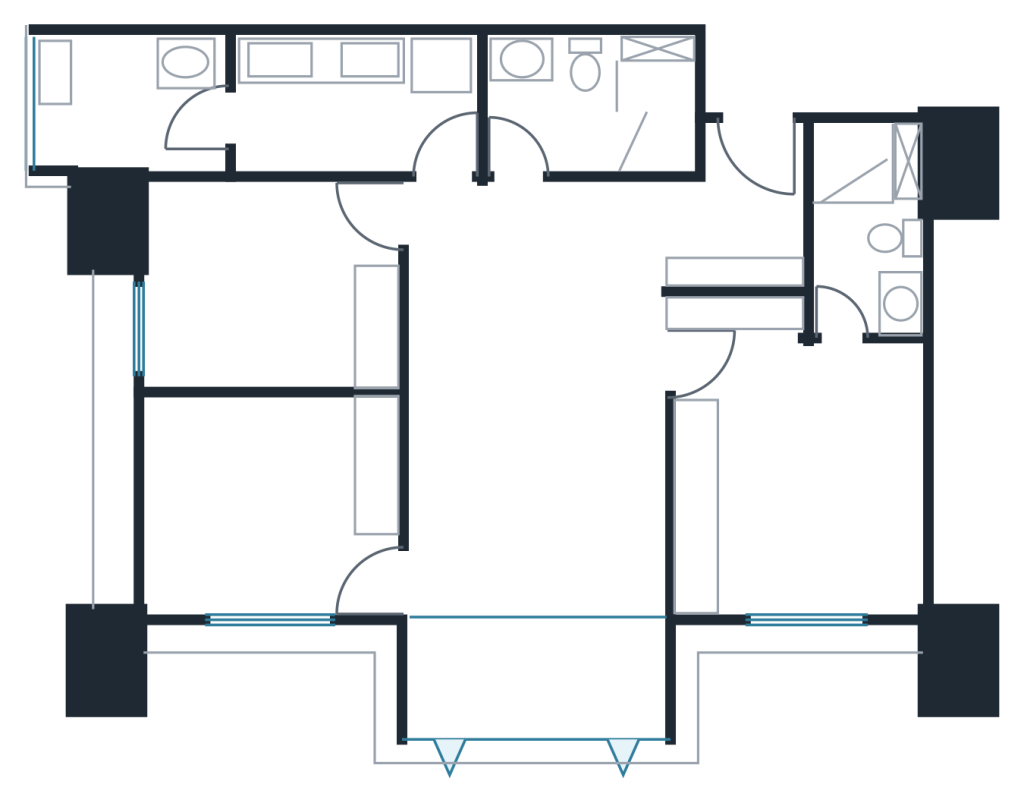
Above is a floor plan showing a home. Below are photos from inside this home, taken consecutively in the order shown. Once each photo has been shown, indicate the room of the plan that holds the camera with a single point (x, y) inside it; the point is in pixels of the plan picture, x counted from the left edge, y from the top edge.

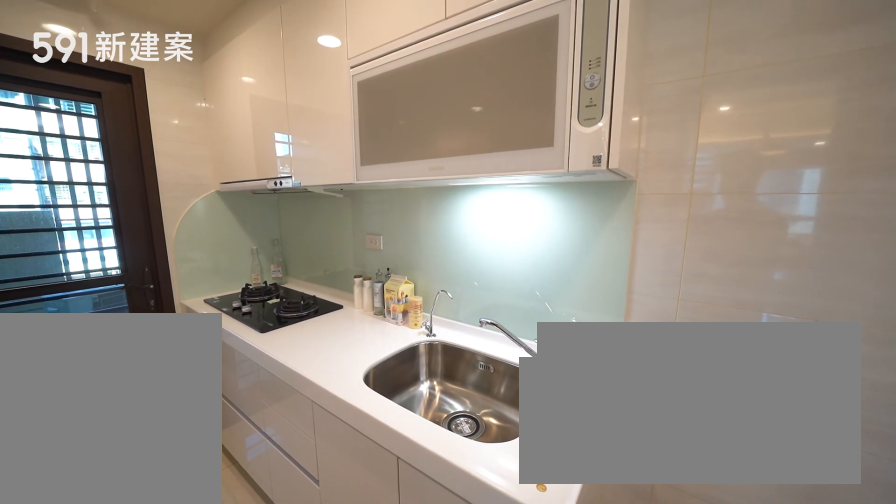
(351, 107)
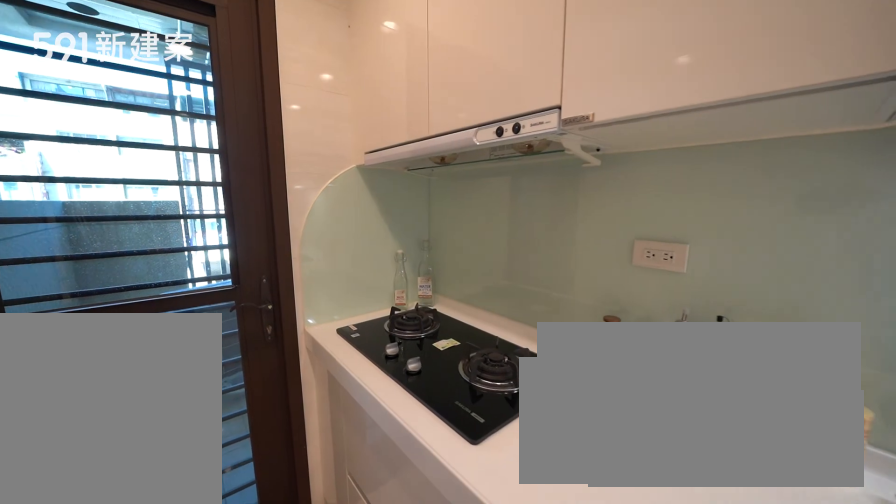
(351, 107)
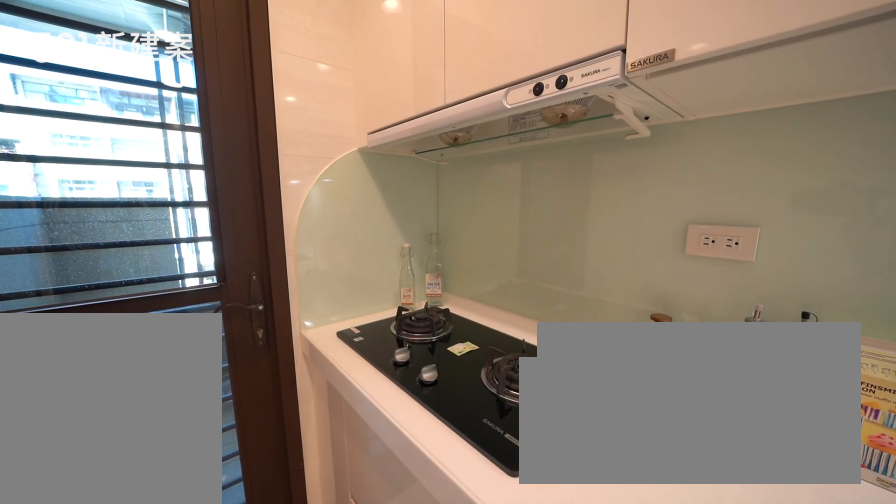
(351, 107)
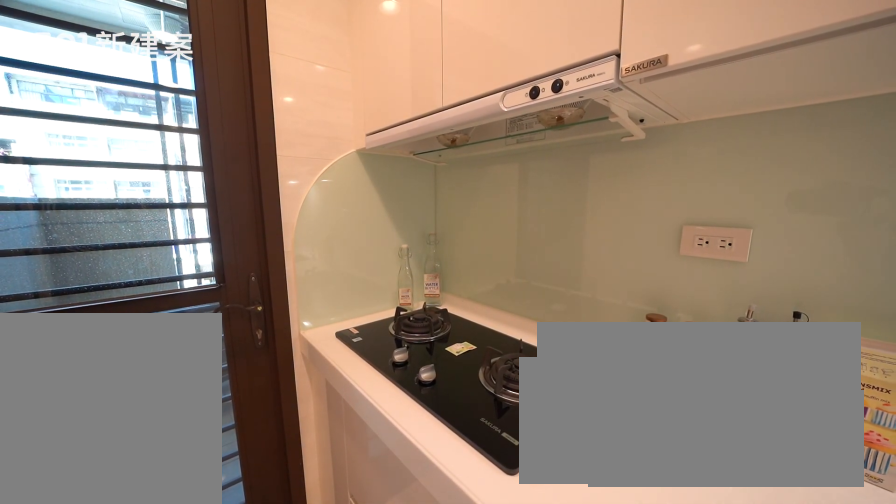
(351, 107)
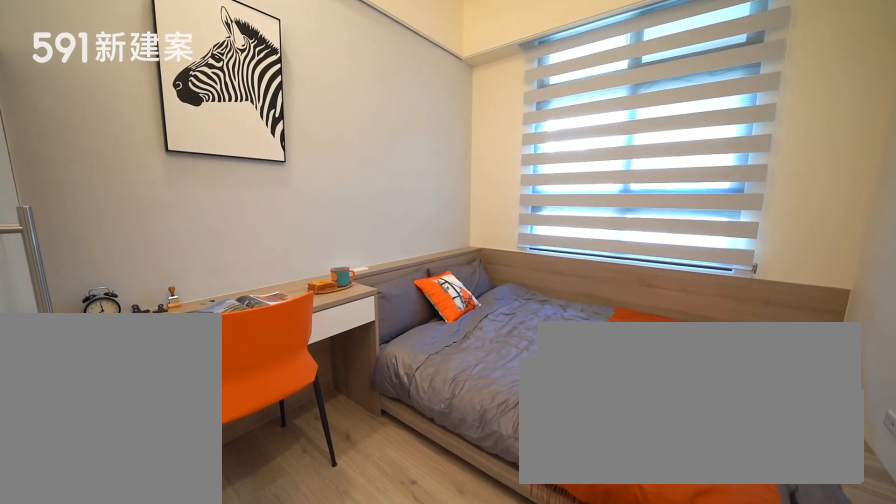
(267, 287)
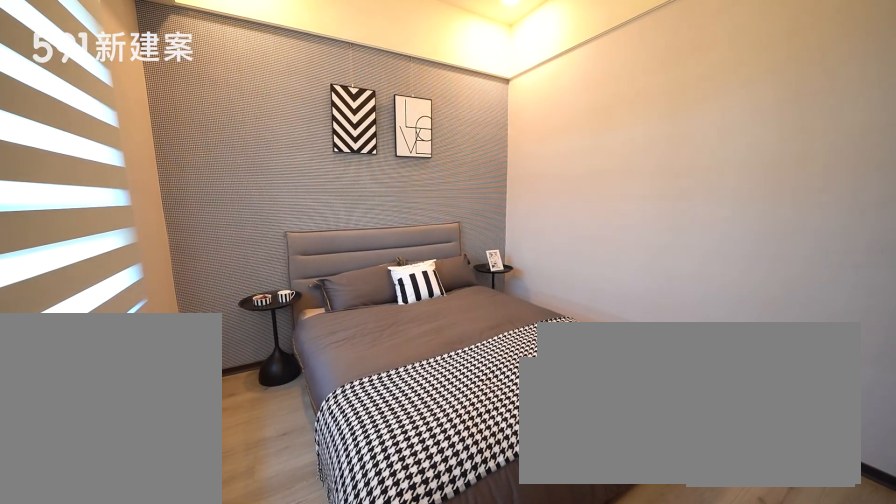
(272, 508)
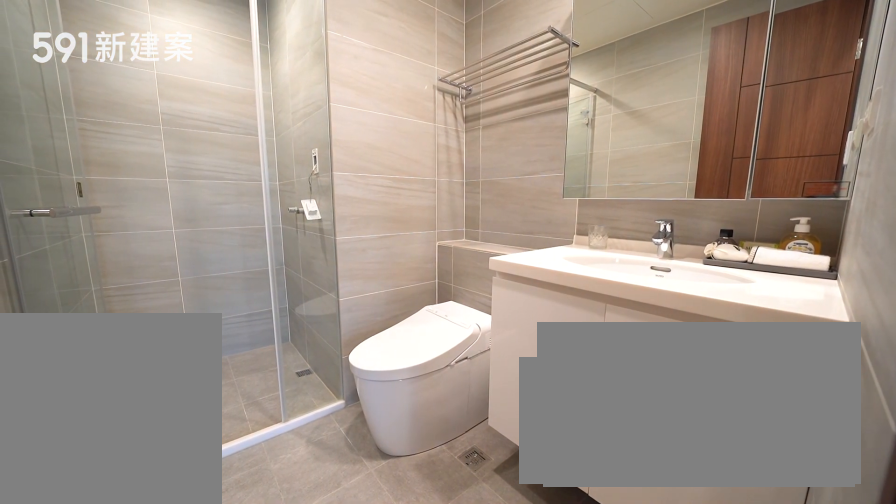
(868, 216)
